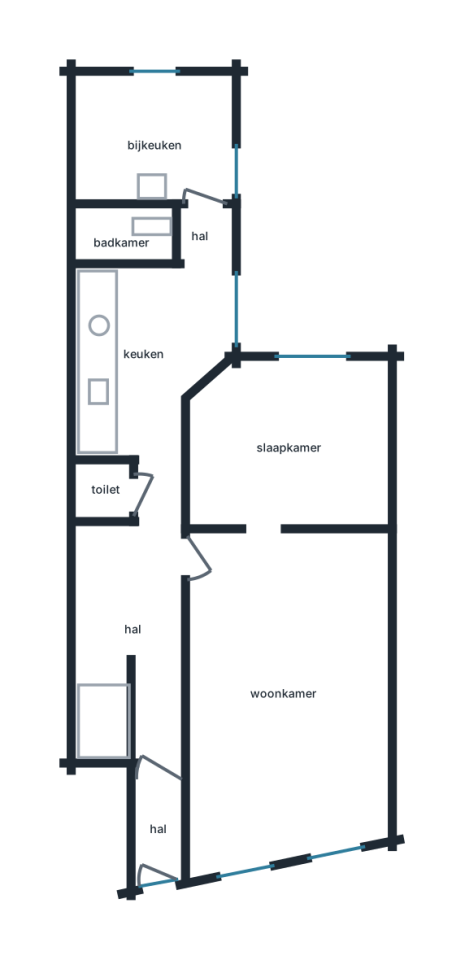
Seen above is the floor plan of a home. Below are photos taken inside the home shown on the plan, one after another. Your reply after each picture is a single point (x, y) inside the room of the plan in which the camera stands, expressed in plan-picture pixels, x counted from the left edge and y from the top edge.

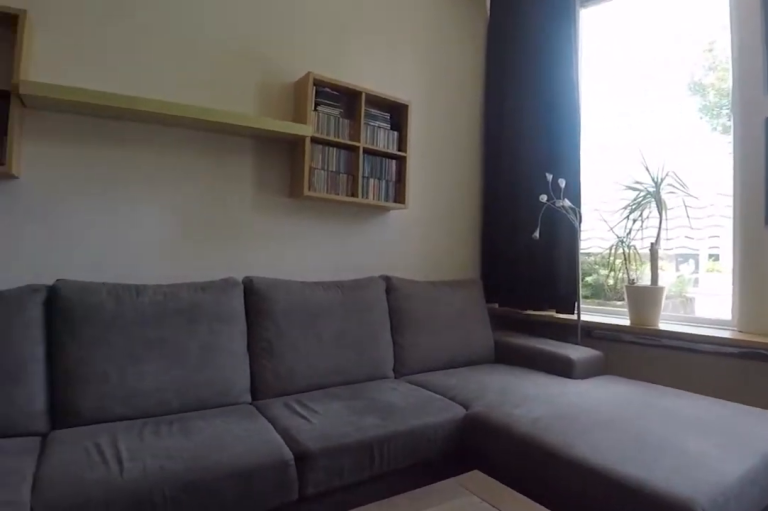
(384, 684)
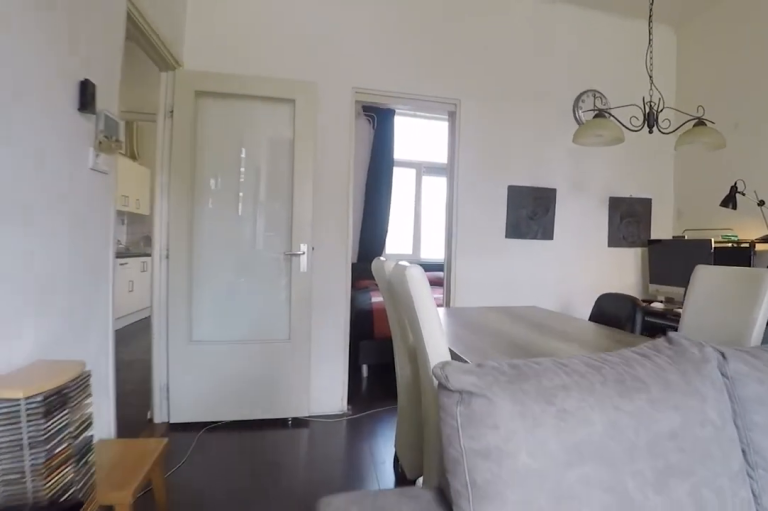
(384, 684)
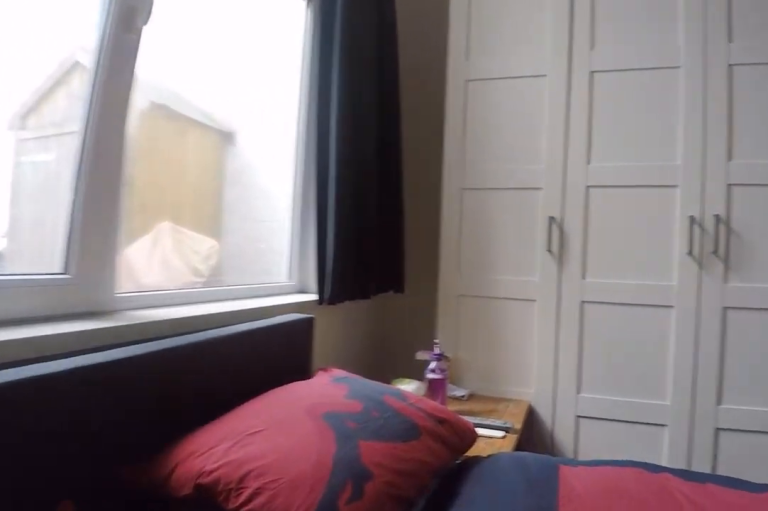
(290, 446)
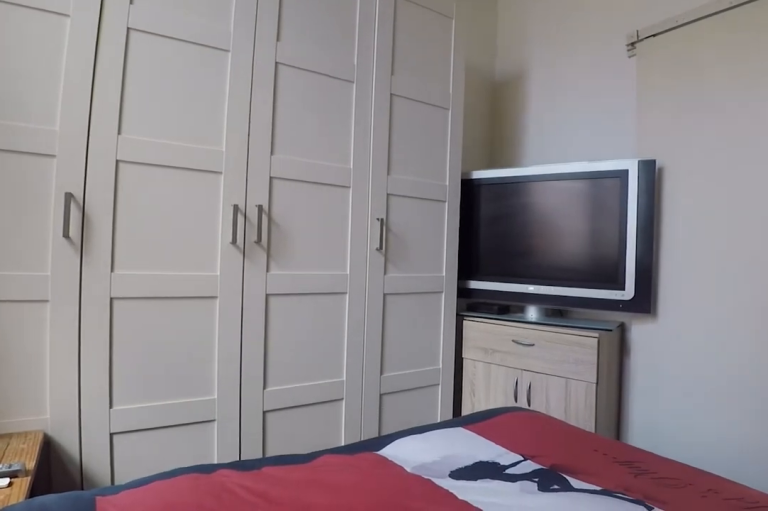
(290, 446)
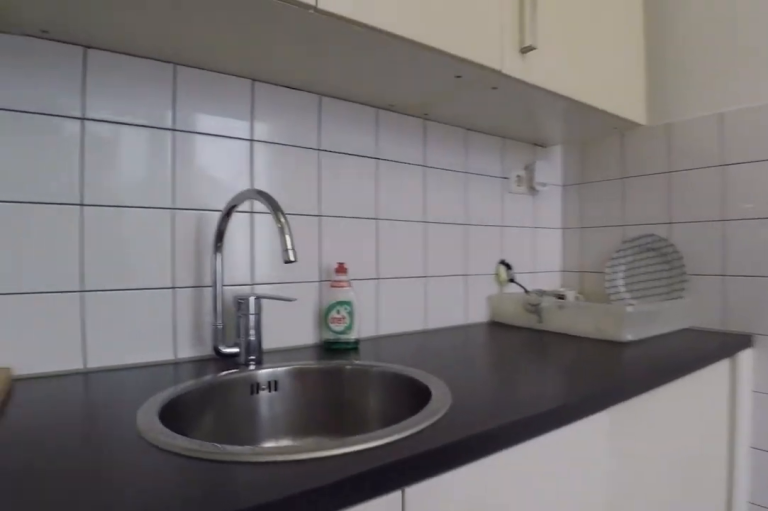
(147, 352)
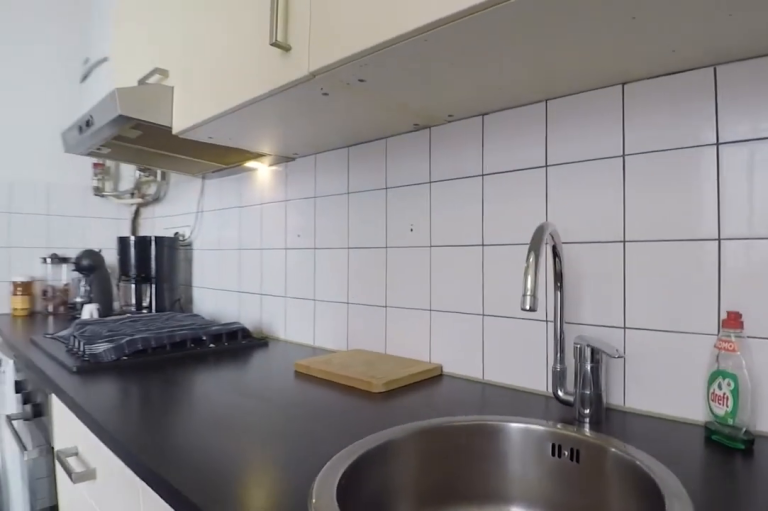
(147, 352)
